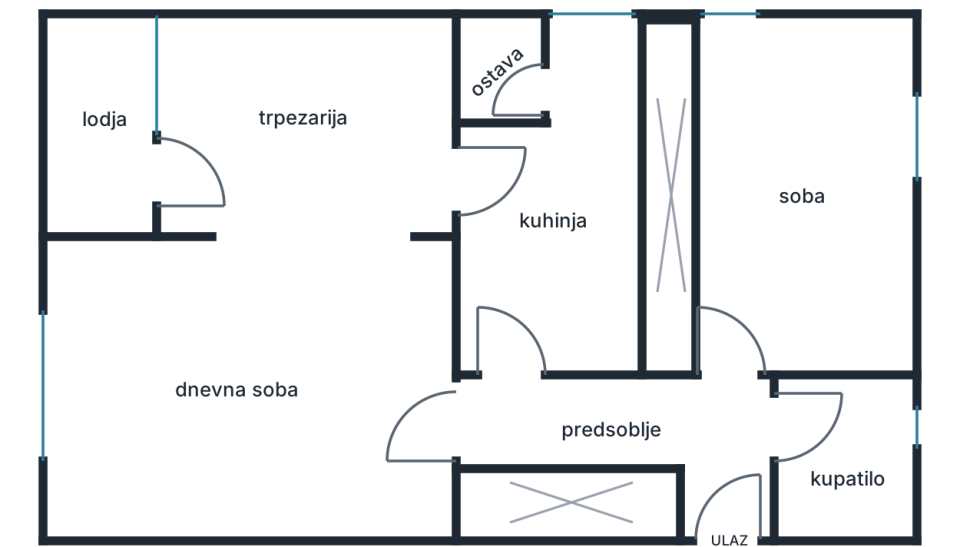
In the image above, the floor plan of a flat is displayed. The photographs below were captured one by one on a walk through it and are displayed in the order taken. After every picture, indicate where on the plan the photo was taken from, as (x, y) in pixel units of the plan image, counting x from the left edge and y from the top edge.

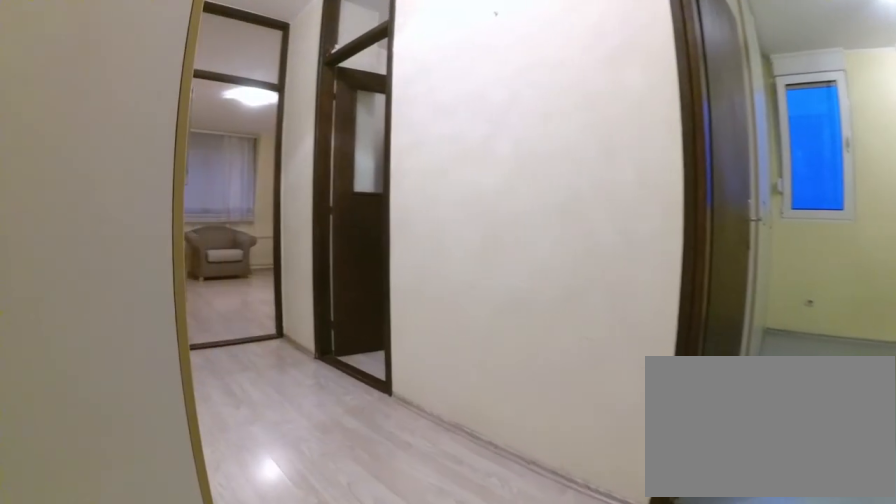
(731, 508)
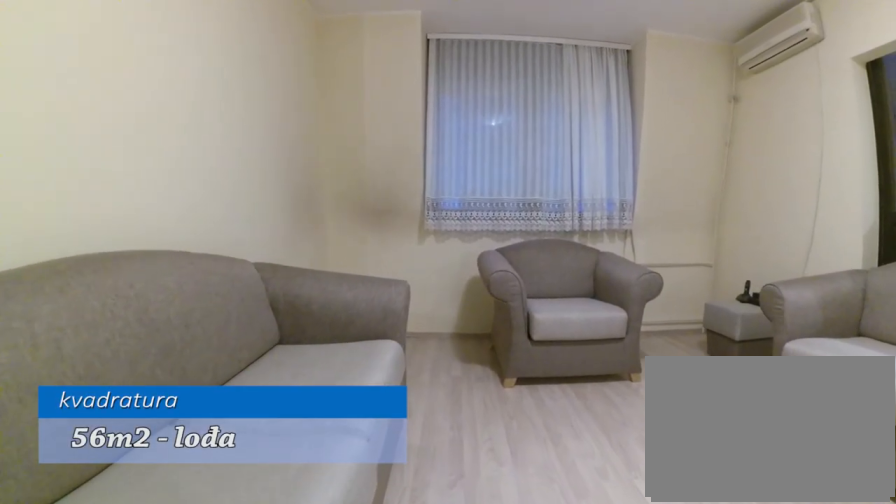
(356, 423)
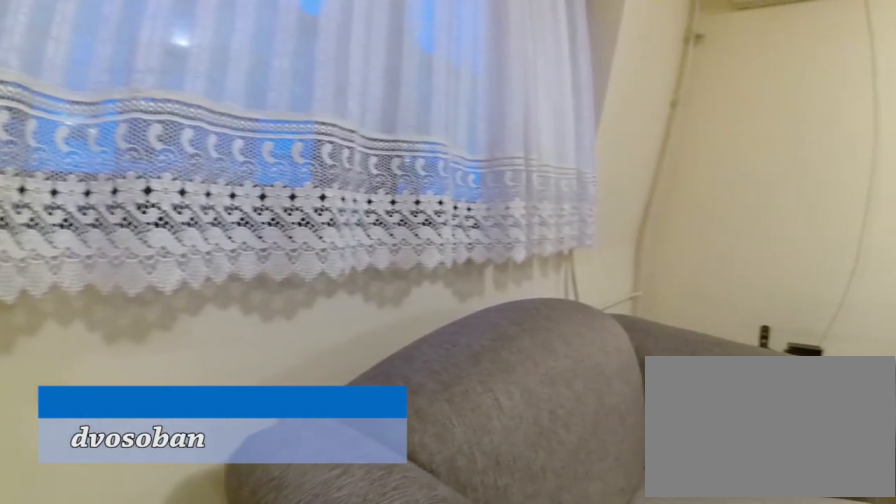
(92, 445)
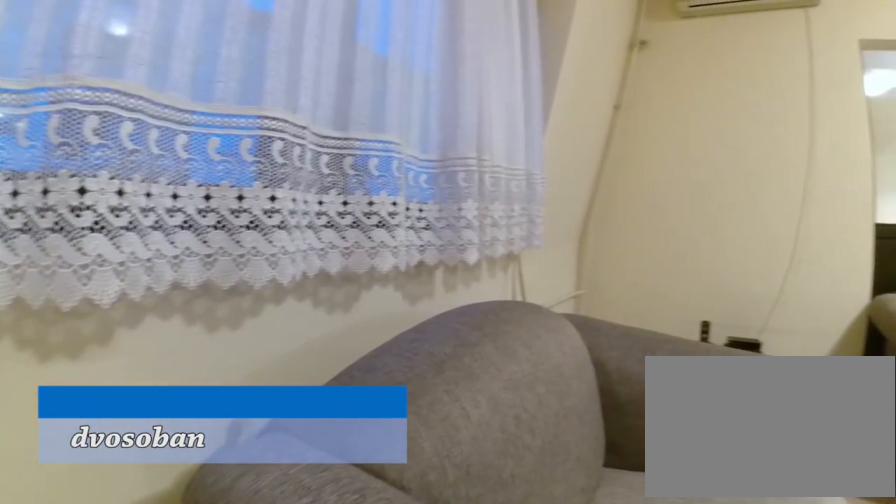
(86, 450)
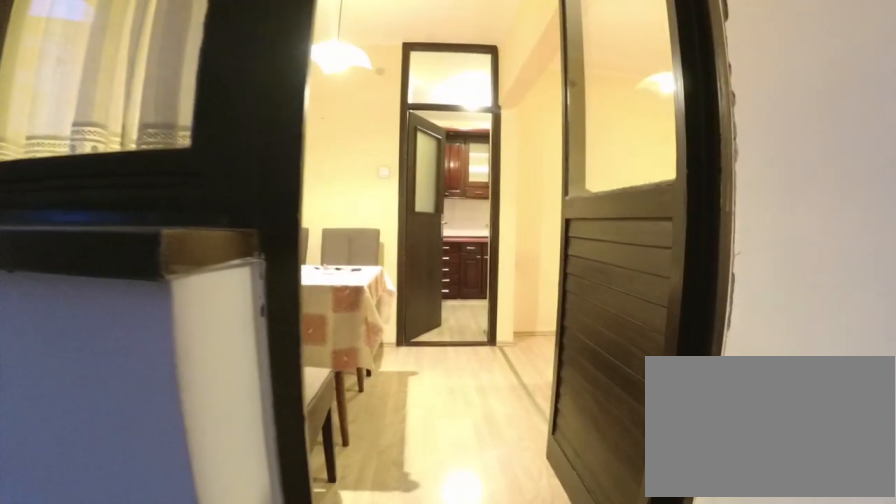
(79, 175)
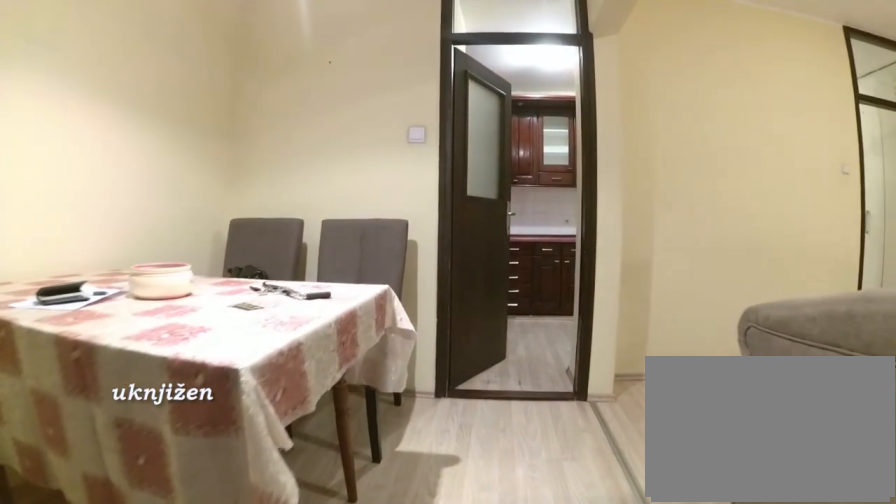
(215, 176)
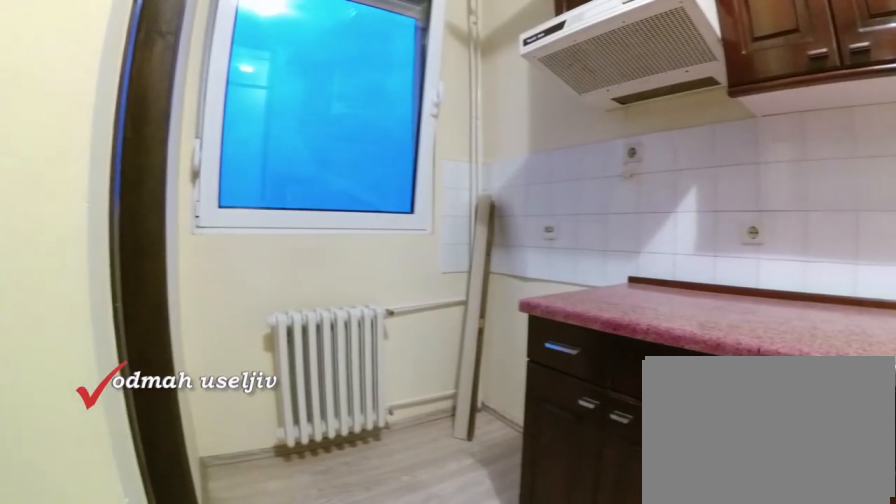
(560, 192)
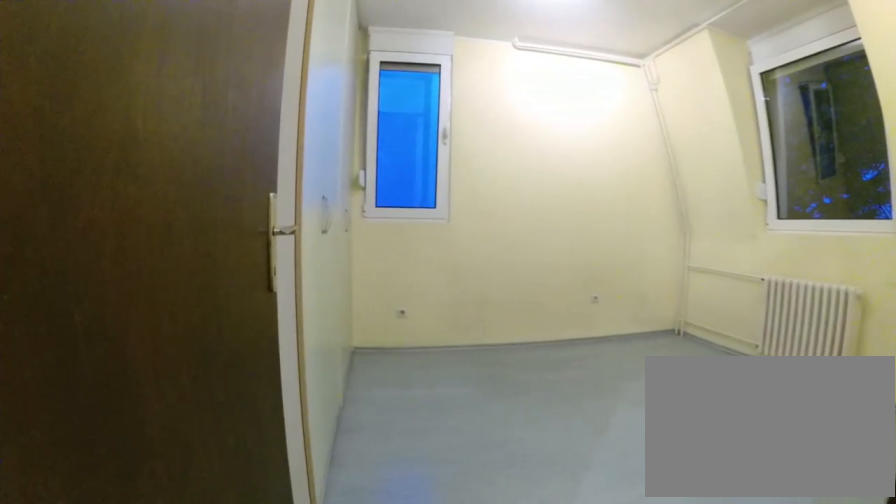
(712, 420)
